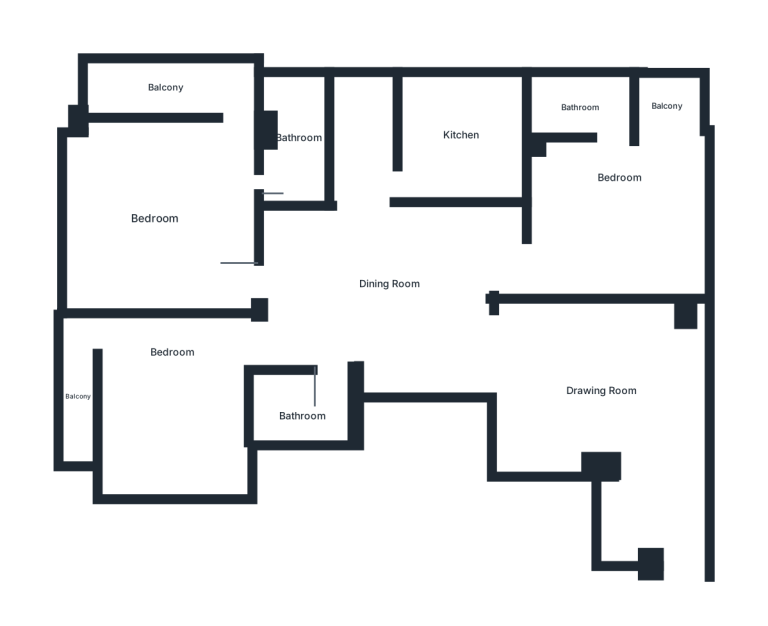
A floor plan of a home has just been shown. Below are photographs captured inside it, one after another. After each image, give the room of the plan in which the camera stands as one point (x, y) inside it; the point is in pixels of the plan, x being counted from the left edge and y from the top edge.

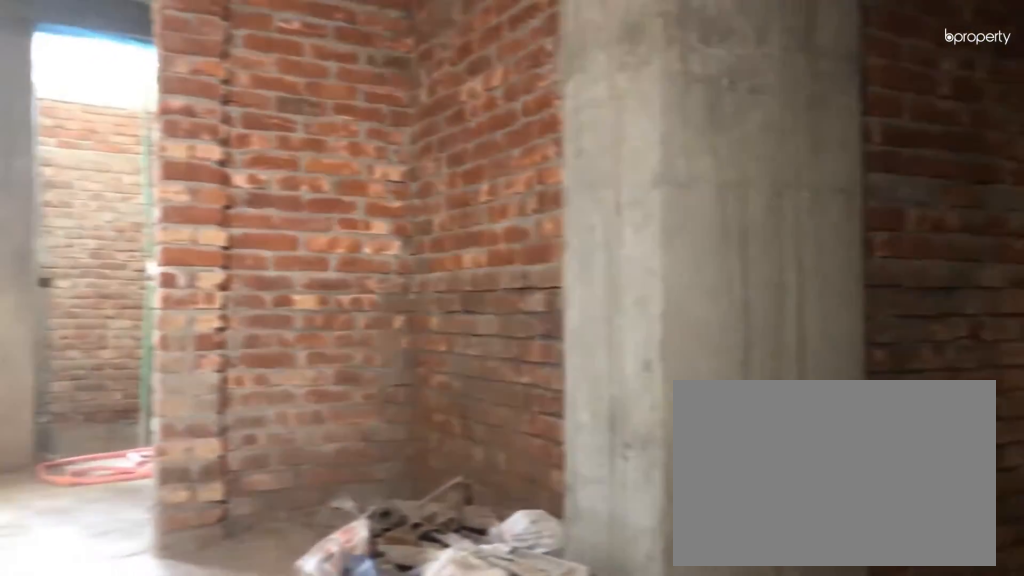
(609, 391)
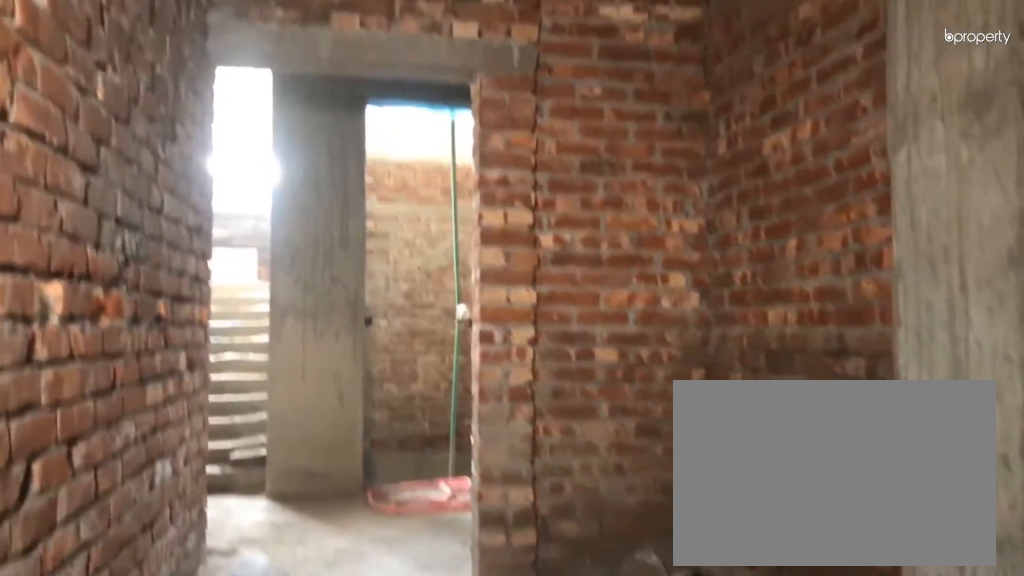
(609, 391)
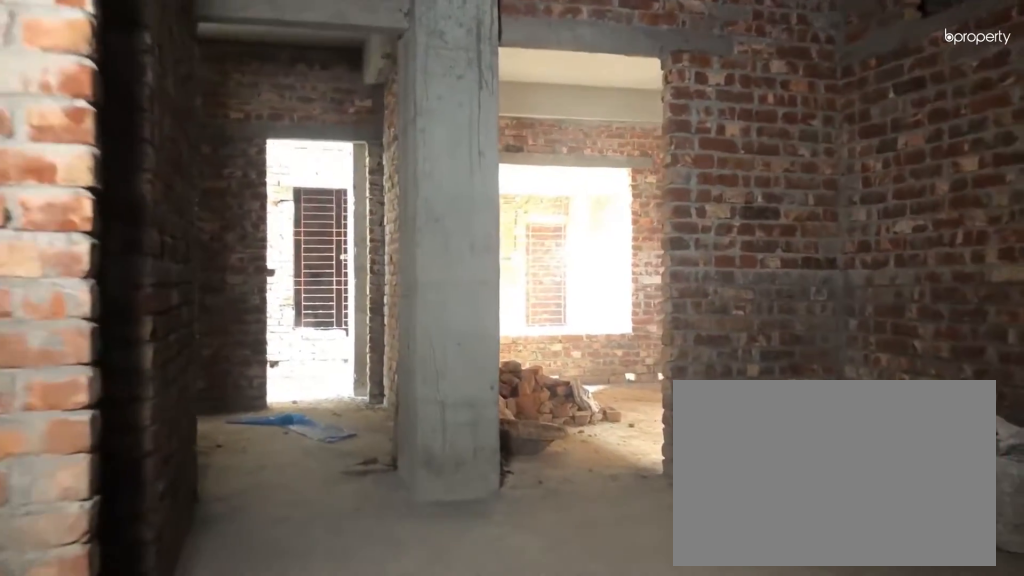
(390, 279)
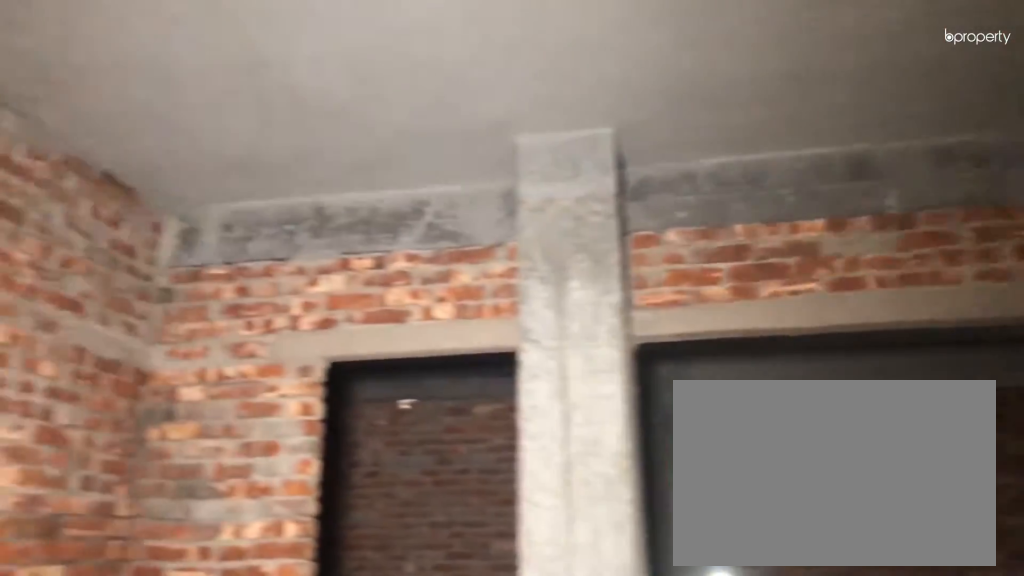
(390, 279)
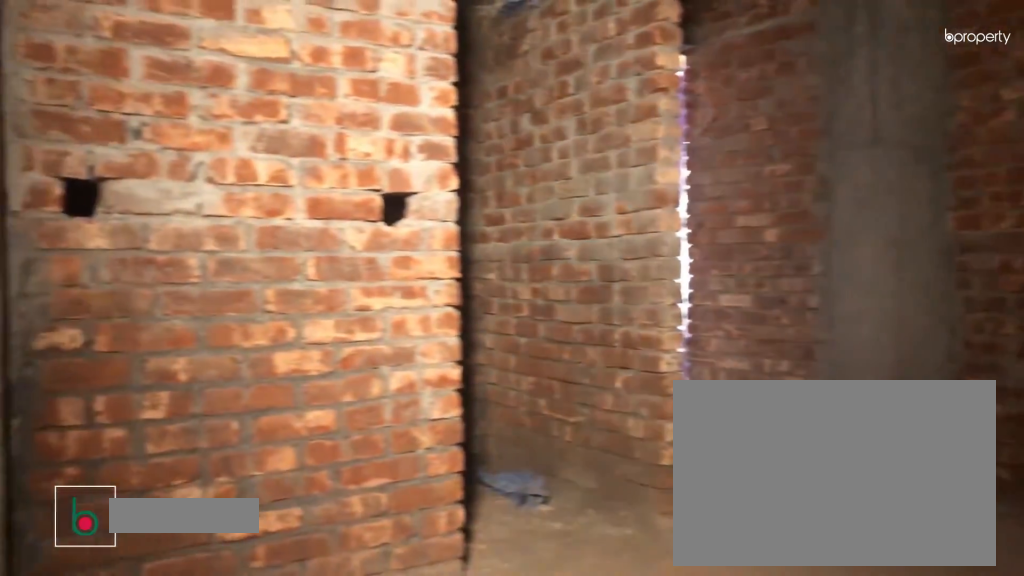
(612, 208)
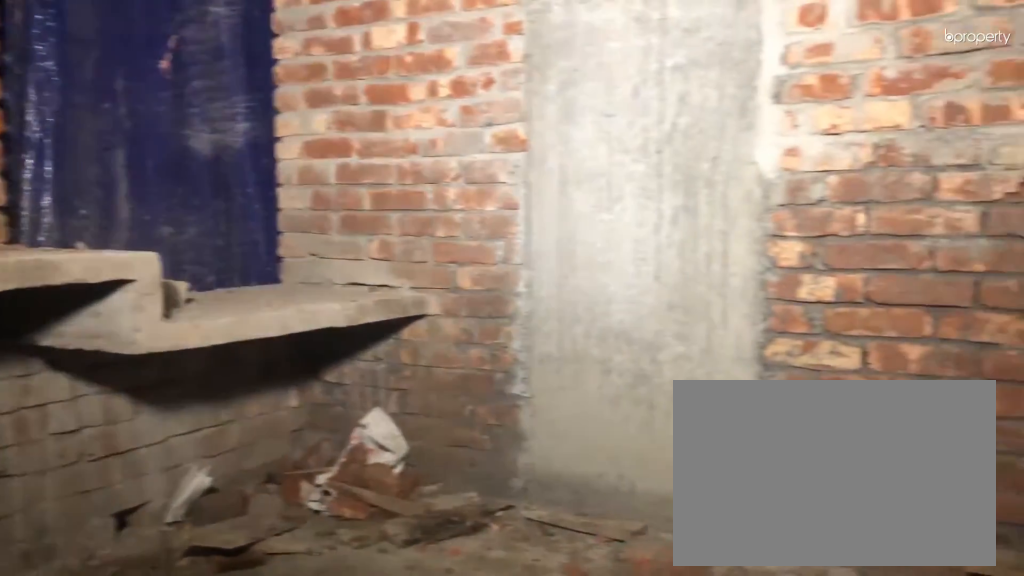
(464, 136)
